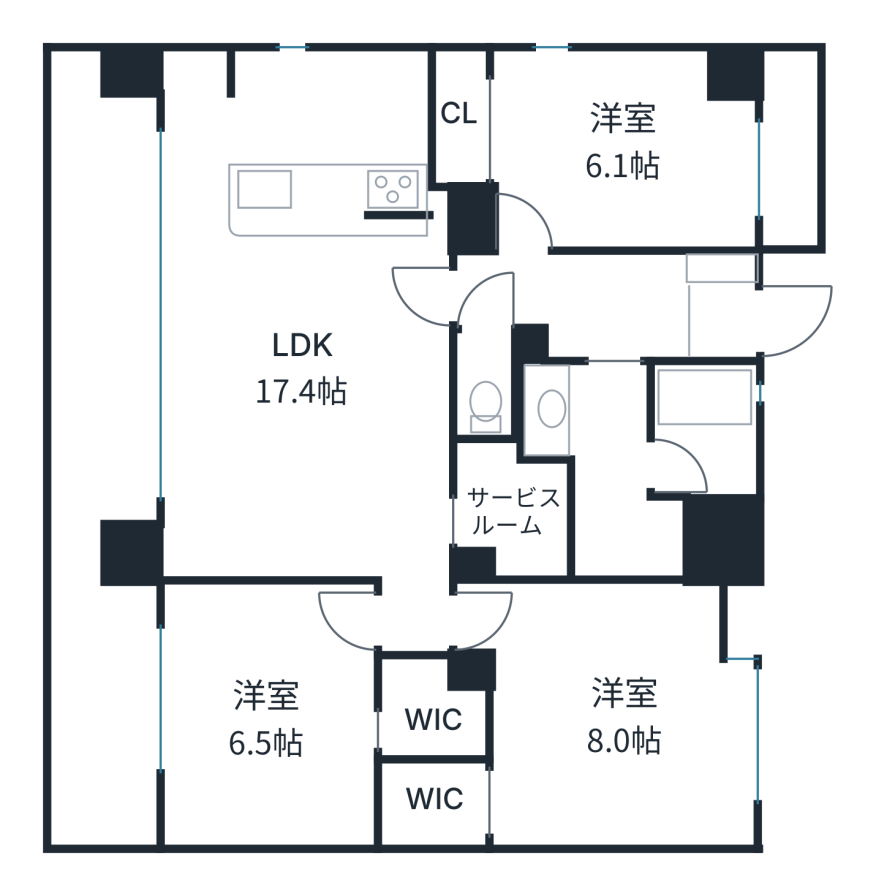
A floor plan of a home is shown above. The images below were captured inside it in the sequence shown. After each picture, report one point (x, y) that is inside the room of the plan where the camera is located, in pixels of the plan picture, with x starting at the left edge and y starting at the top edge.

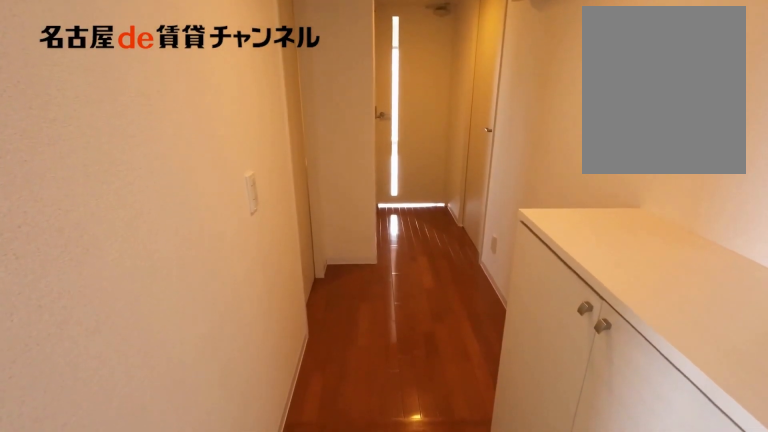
(718, 308)
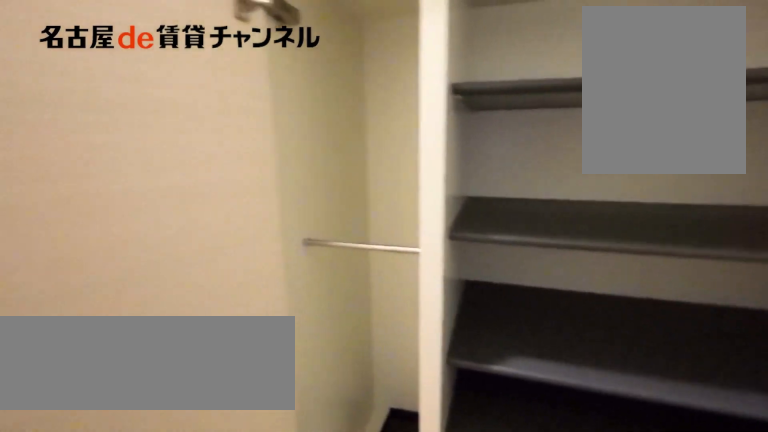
(718, 308)
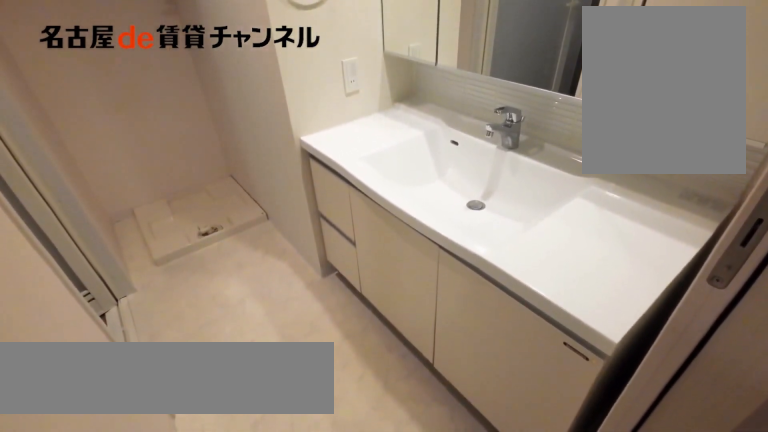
(605, 465)
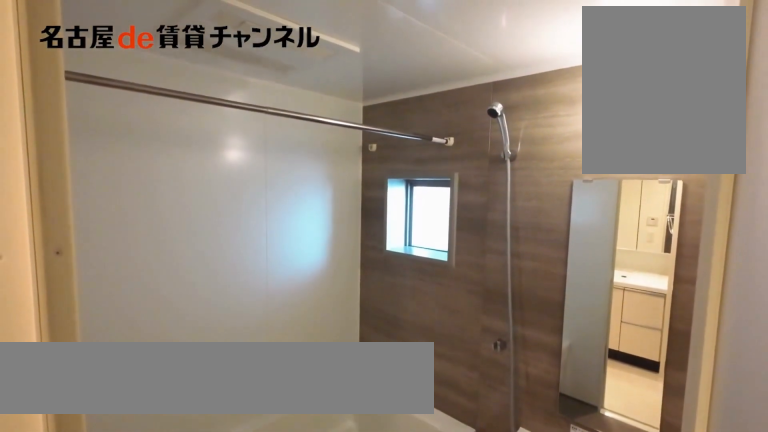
(701, 429)
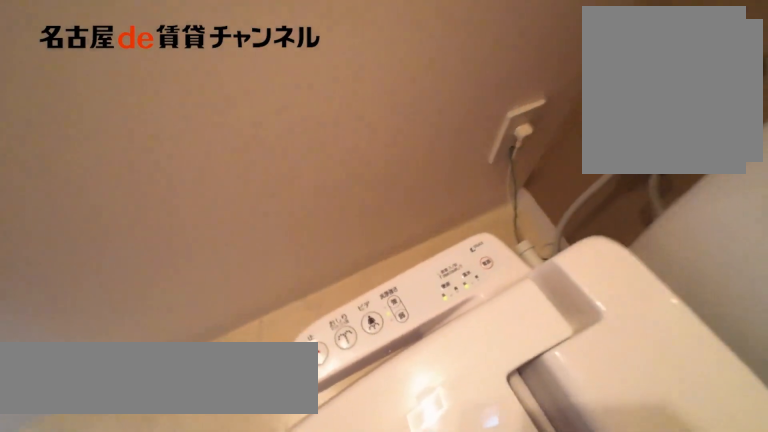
(485, 383)
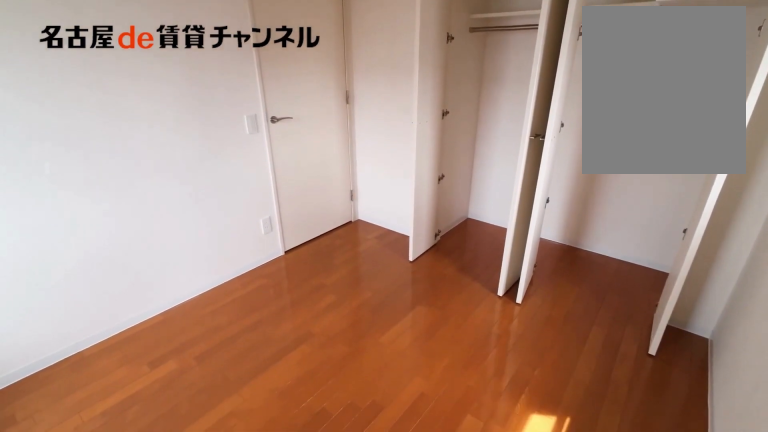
(593, 148)
